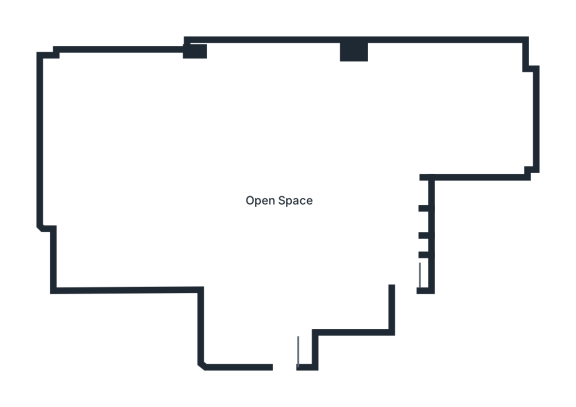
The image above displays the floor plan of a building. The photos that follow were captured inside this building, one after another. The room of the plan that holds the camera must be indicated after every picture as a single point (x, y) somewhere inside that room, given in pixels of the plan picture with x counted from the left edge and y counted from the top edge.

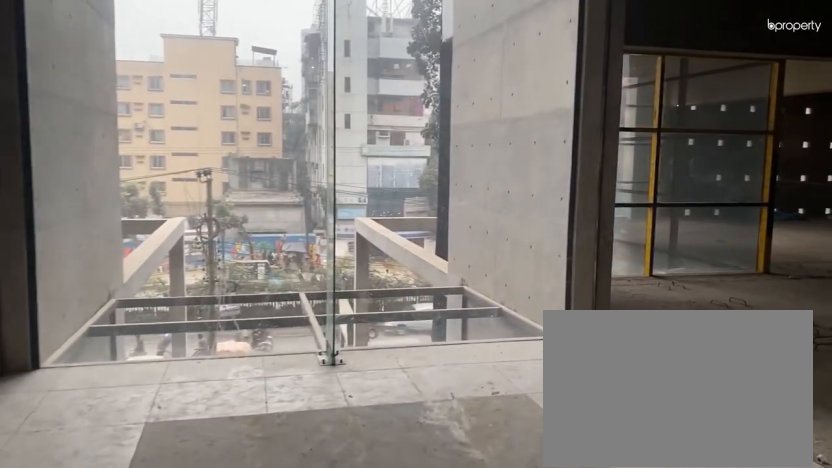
(287, 345)
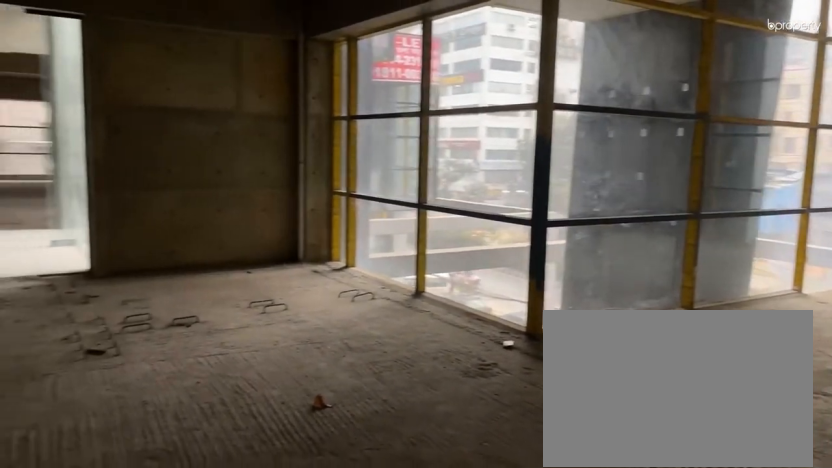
(287, 216)
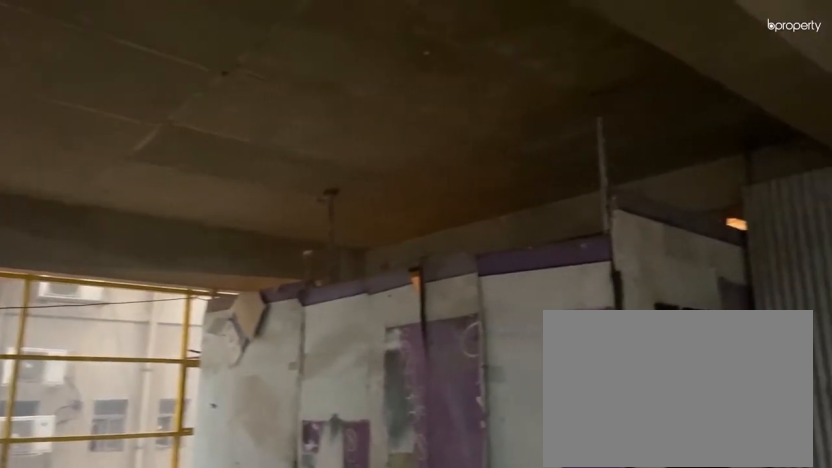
(287, 216)
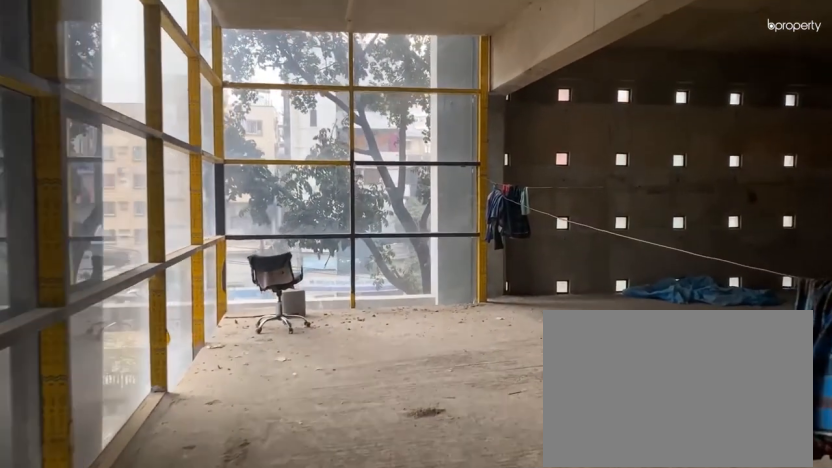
(166, 261)
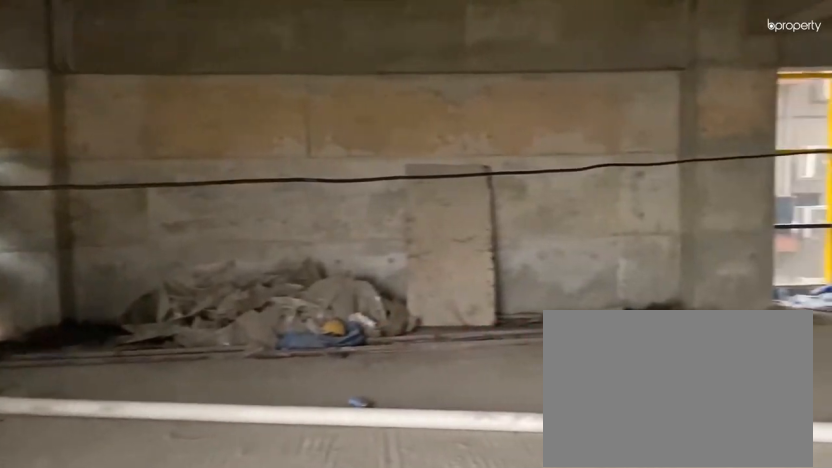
(88, 146)
